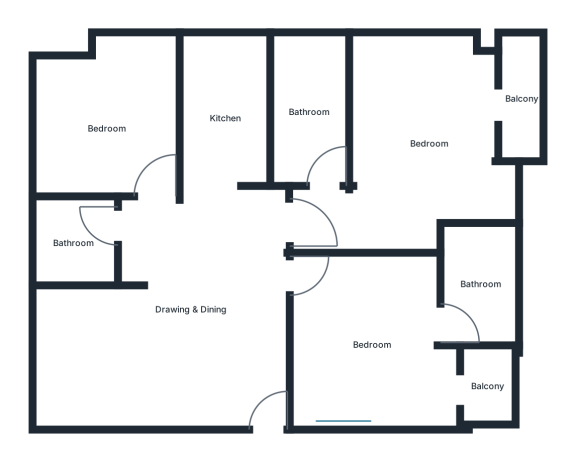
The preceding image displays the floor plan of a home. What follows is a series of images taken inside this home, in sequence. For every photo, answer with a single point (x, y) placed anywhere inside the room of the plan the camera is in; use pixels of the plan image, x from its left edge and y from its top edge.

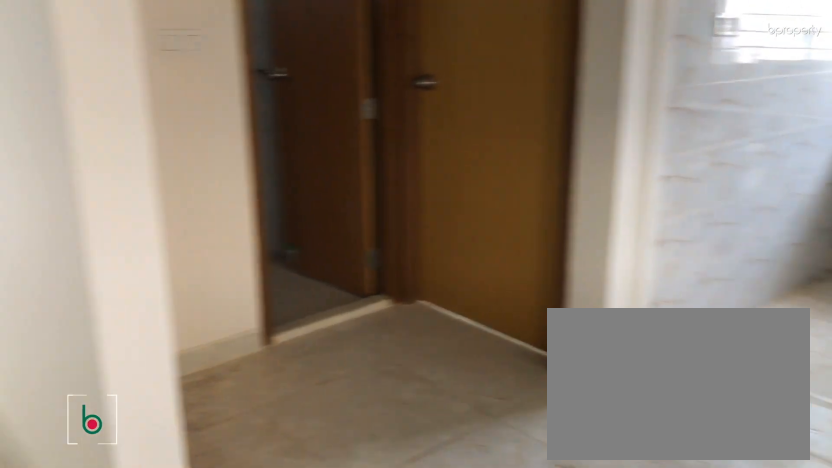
(190, 309)
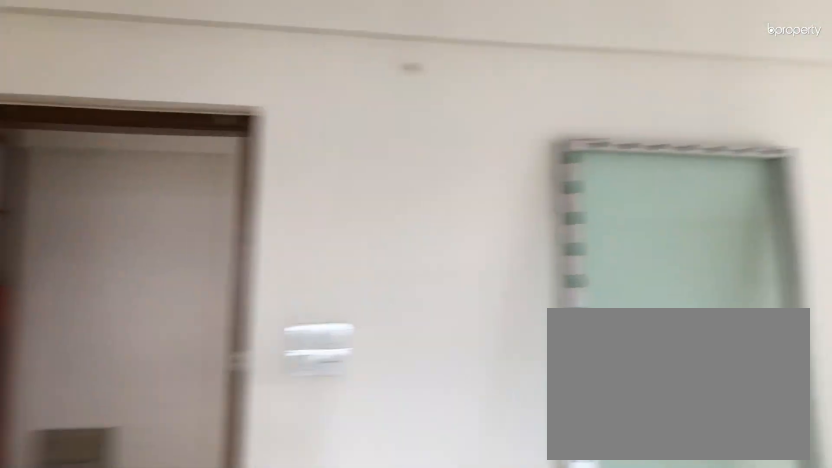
(190, 309)
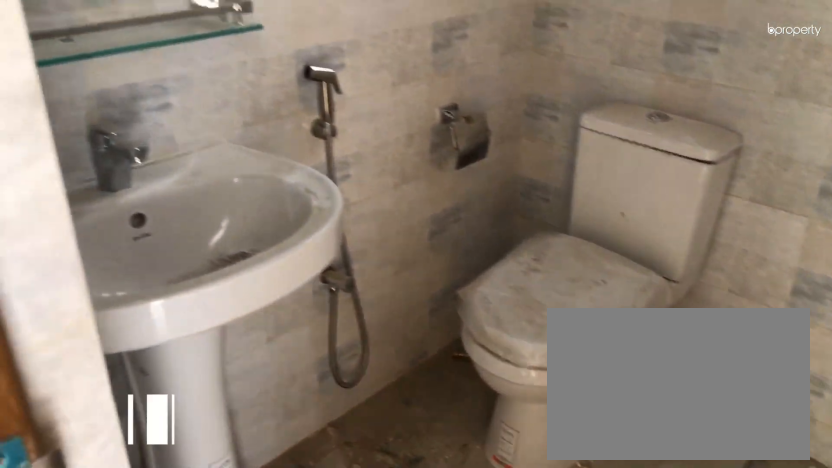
(74, 242)
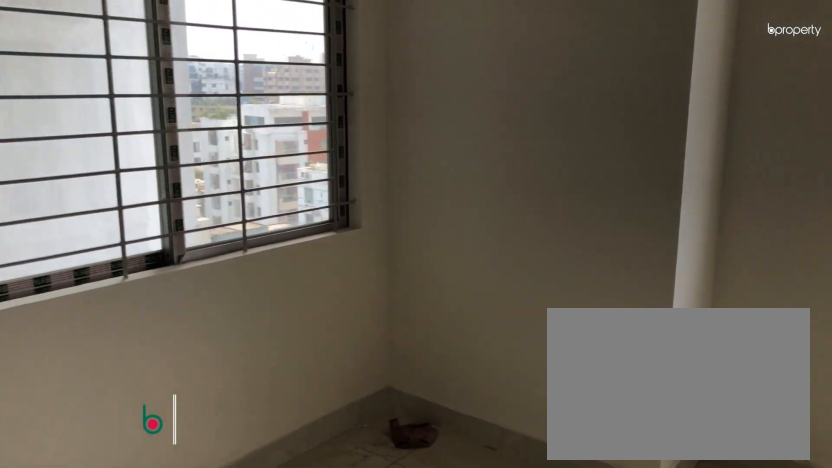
(108, 129)
